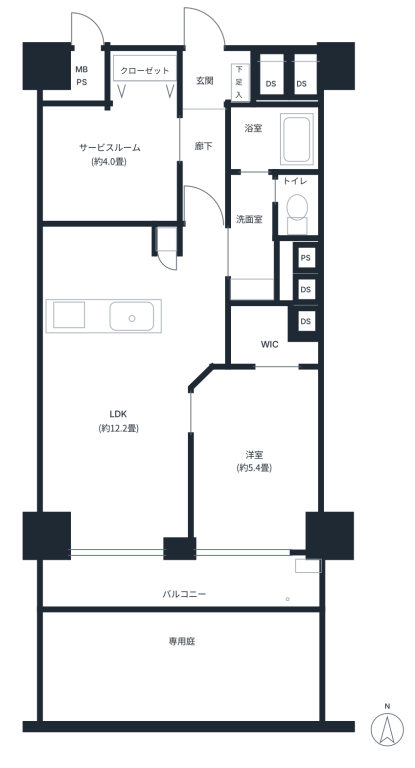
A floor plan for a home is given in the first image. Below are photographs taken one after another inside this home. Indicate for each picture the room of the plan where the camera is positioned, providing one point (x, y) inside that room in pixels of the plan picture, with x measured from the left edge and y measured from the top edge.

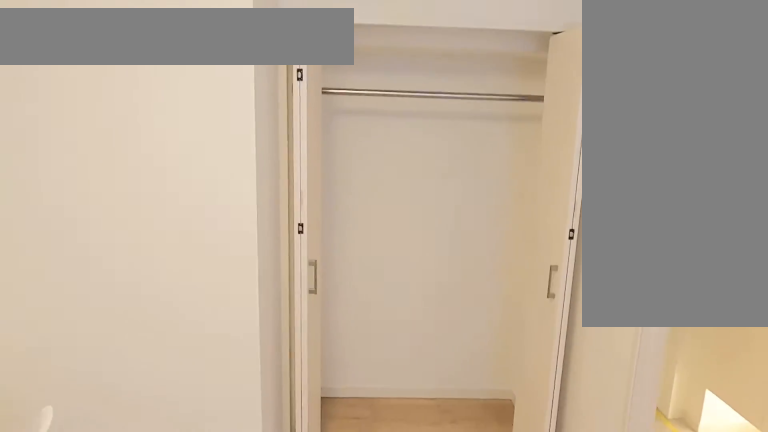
(112, 160)
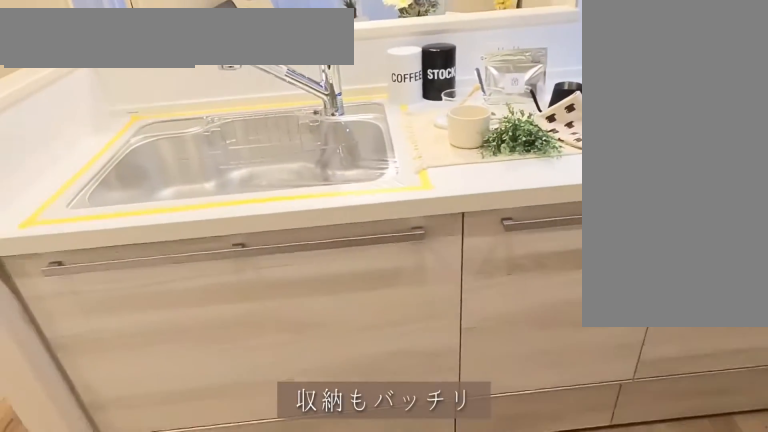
(110, 263)
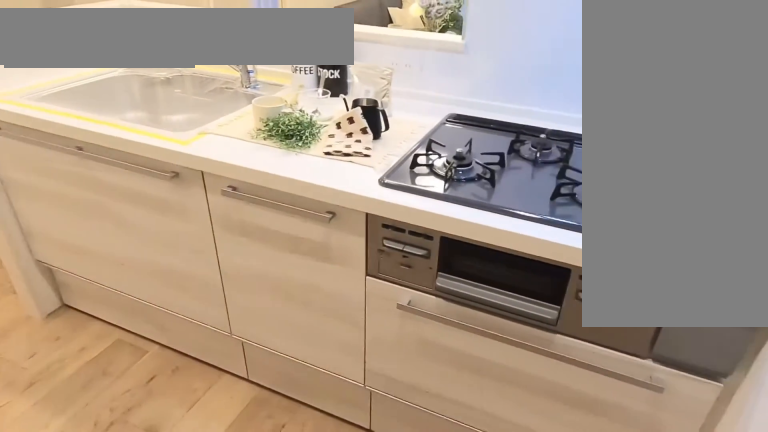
(110, 263)
